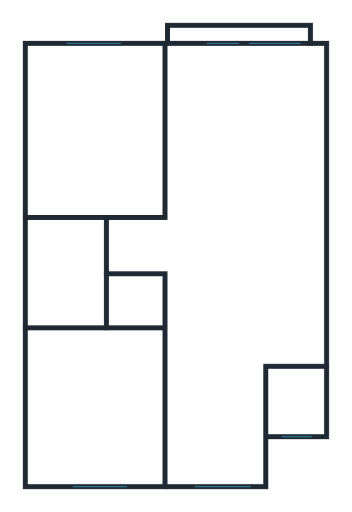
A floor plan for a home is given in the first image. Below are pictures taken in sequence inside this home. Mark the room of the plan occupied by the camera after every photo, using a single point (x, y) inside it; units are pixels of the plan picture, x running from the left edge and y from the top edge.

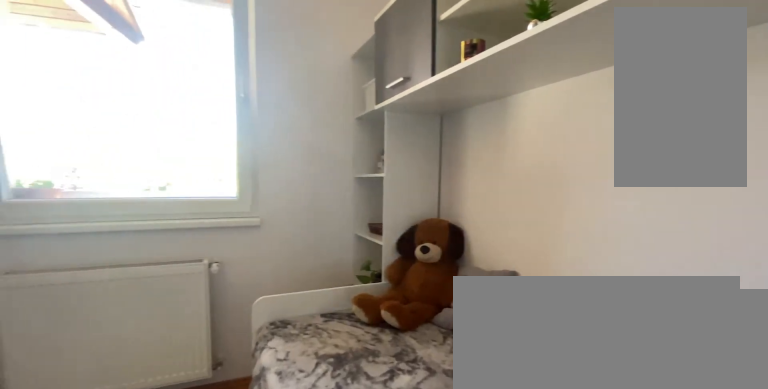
(106, 410)
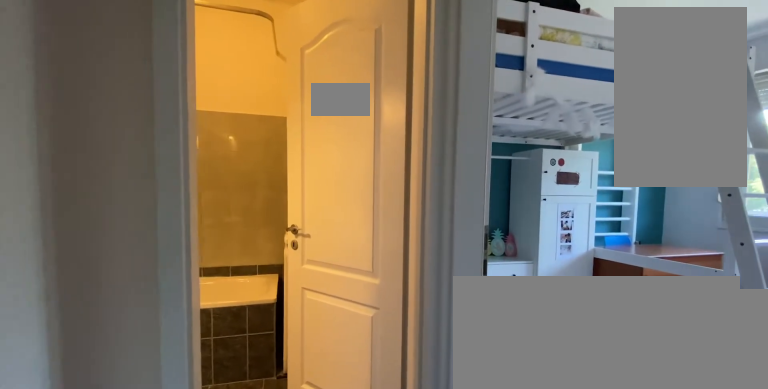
(141, 246)
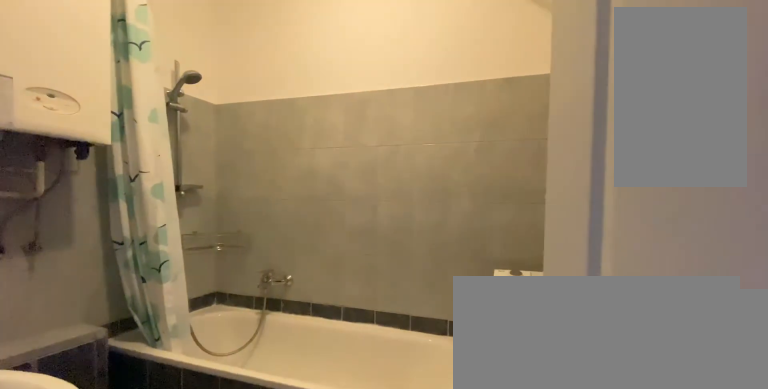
(70, 270)
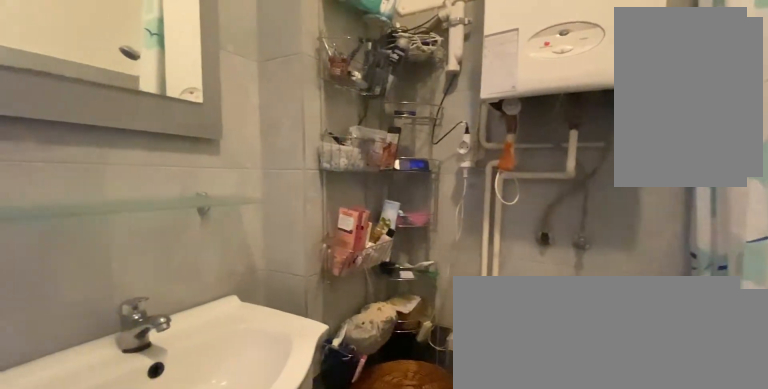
(70, 271)
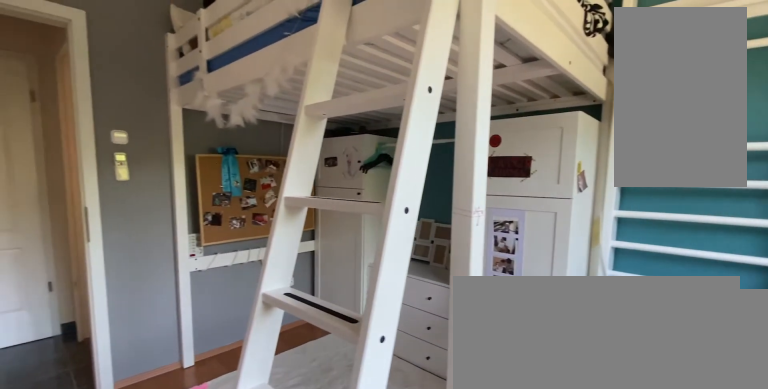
(106, 143)
